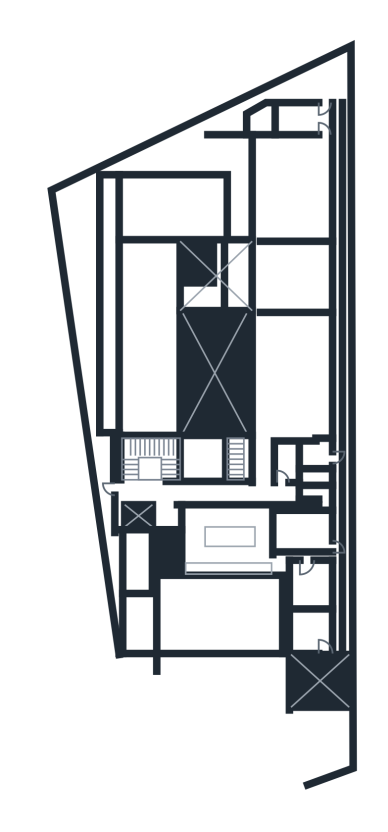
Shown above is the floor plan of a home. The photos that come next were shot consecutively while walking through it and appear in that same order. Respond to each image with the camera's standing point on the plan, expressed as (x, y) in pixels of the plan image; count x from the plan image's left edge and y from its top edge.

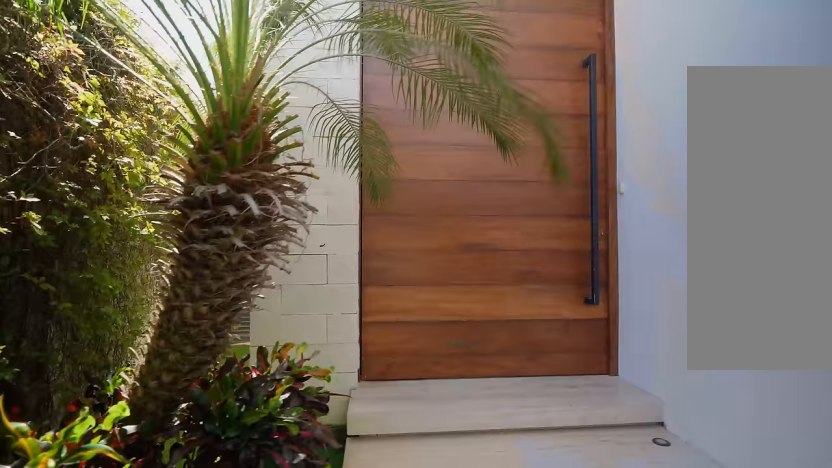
(138, 555)
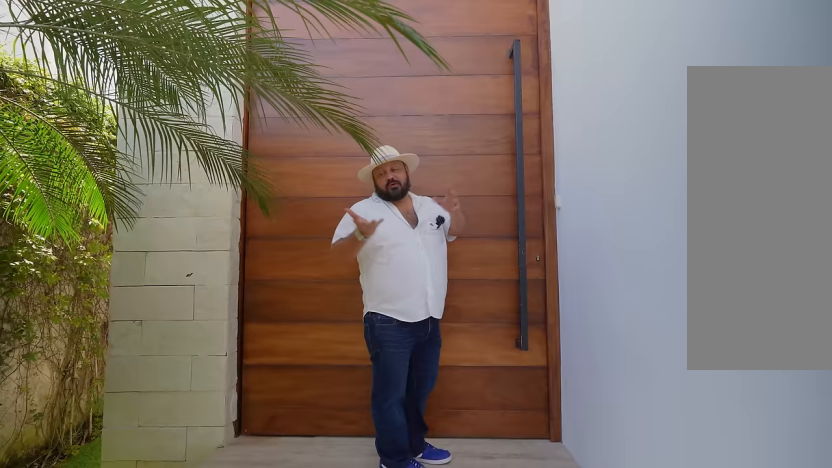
(148, 579)
